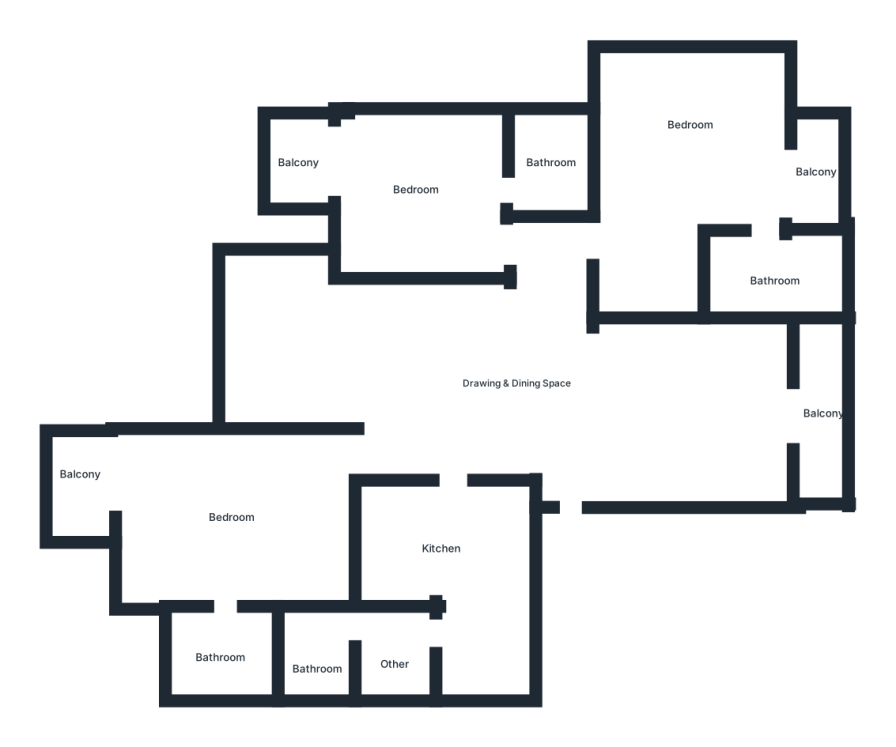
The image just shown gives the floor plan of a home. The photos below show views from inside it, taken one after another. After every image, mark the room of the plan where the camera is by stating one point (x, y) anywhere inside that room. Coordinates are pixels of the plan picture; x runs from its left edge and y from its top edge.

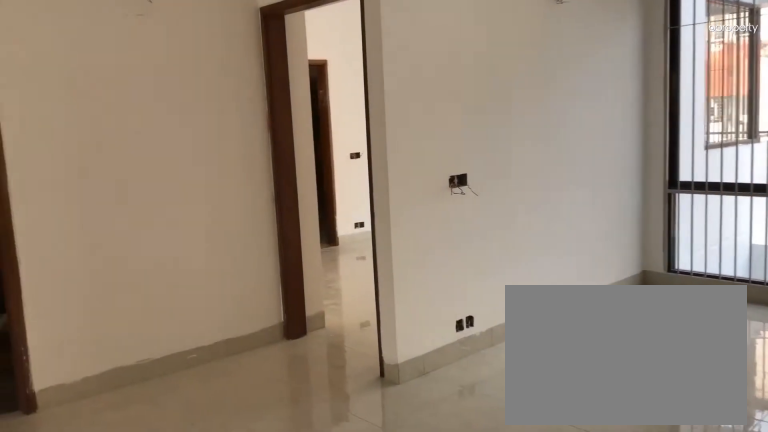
(478, 388)
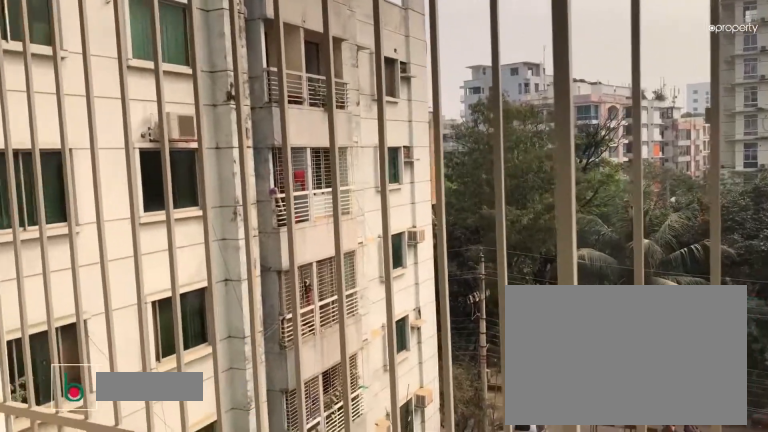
(818, 418)
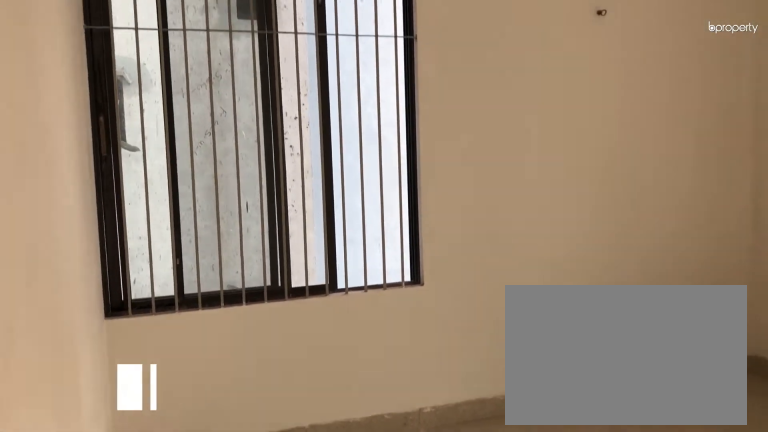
(677, 125)
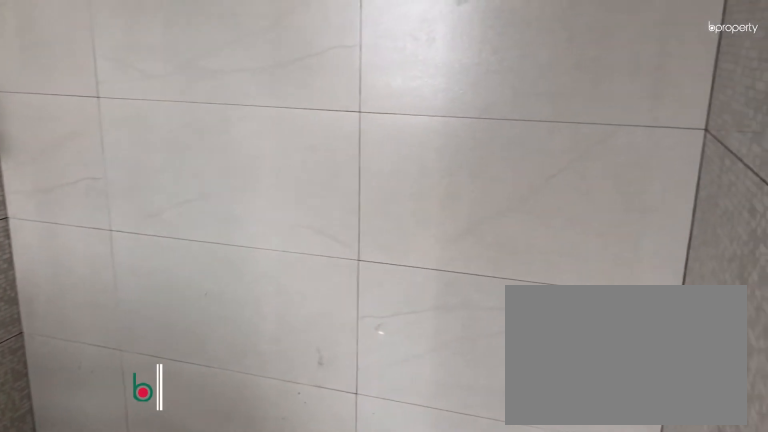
(767, 274)
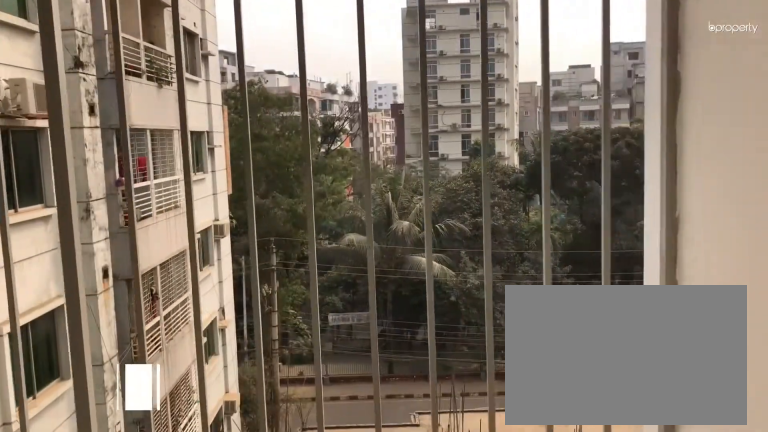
(821, 178)
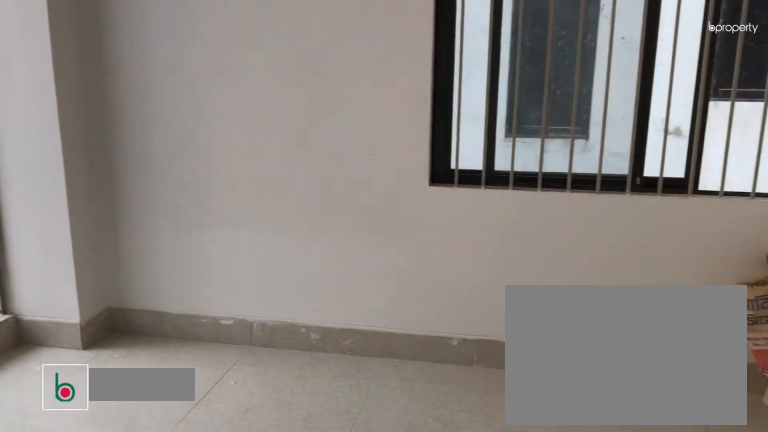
(413, 204)
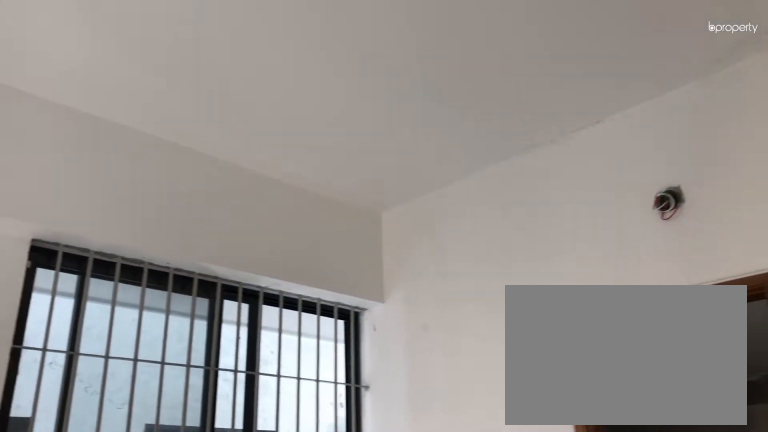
(413, 204)
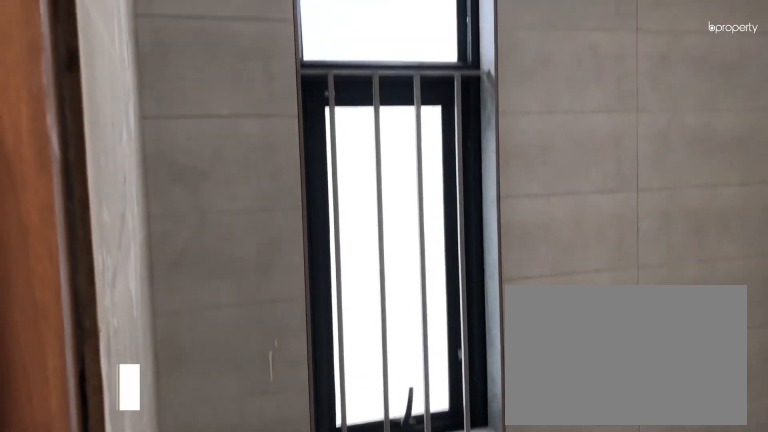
(558, 163)
